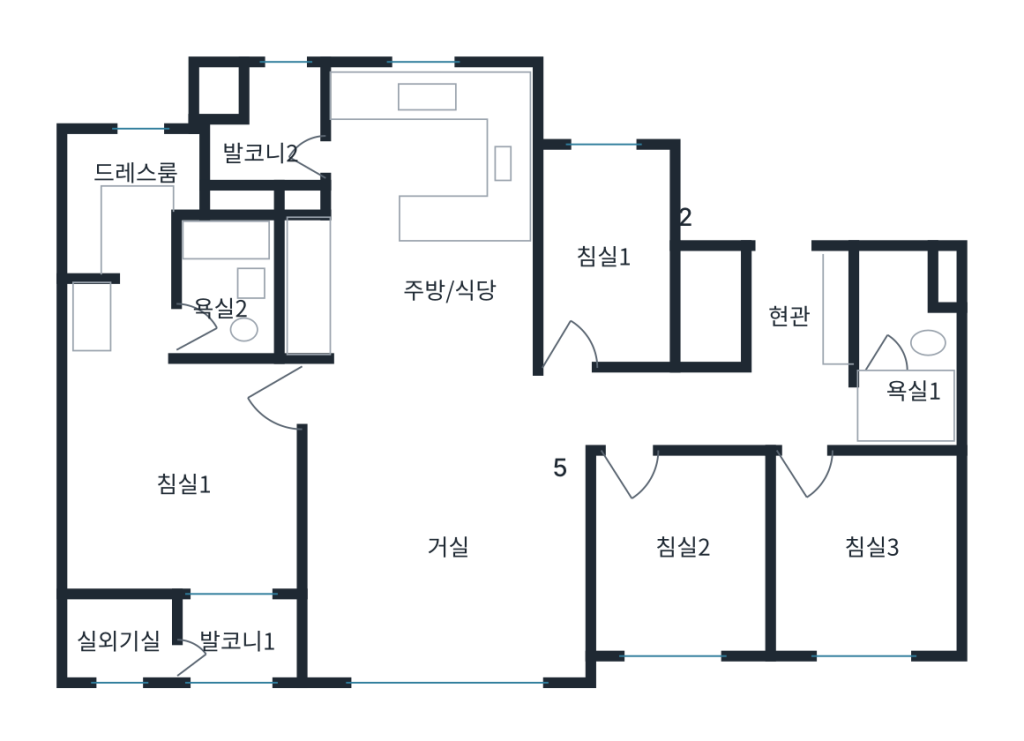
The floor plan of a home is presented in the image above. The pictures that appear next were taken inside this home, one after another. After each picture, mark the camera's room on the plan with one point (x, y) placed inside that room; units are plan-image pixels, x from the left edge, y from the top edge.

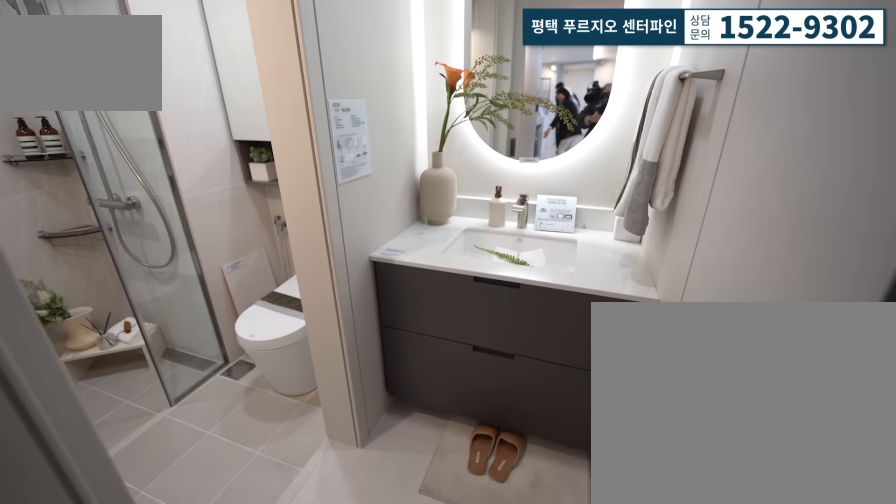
(888, 381)
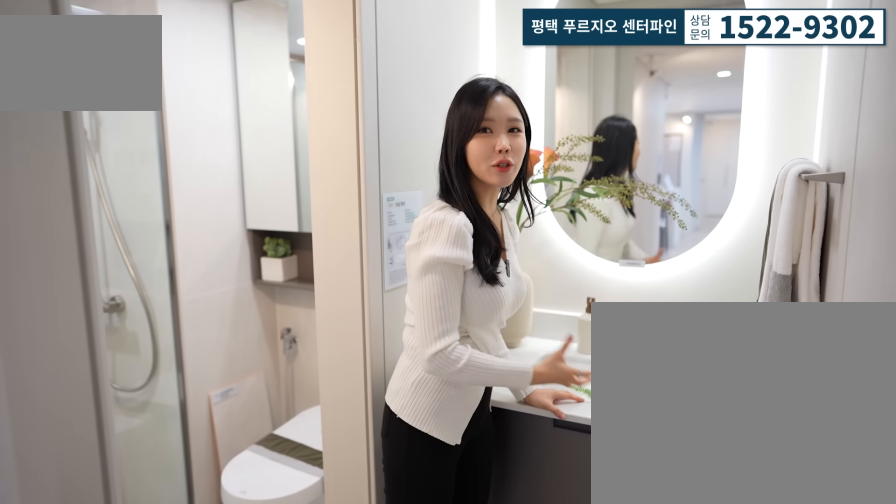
(890, 381)
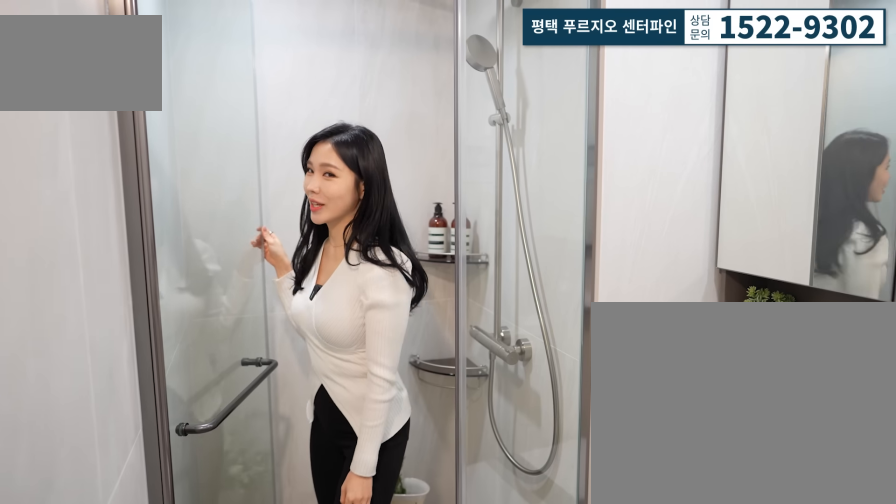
(926, 406)
